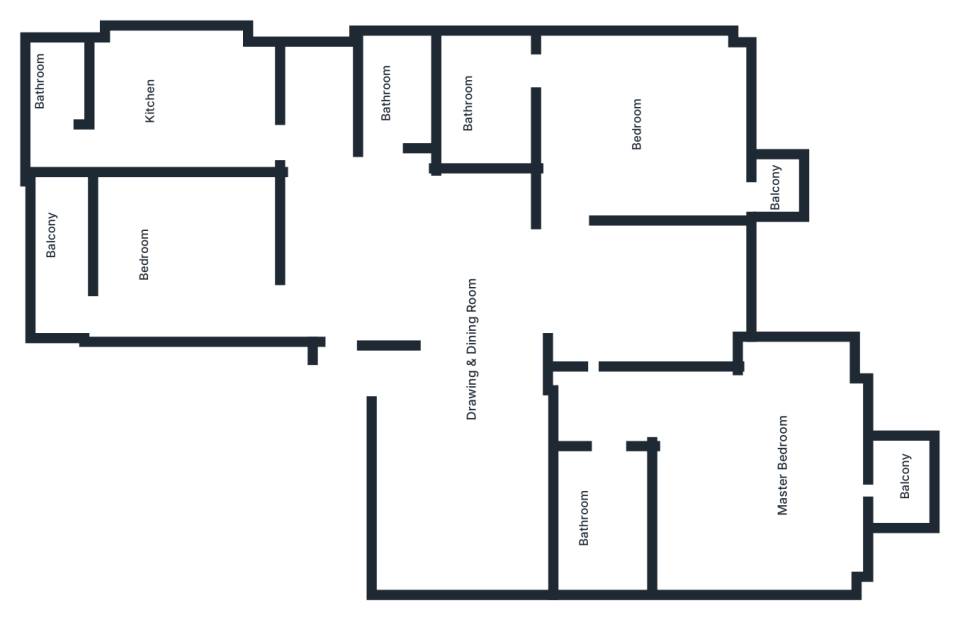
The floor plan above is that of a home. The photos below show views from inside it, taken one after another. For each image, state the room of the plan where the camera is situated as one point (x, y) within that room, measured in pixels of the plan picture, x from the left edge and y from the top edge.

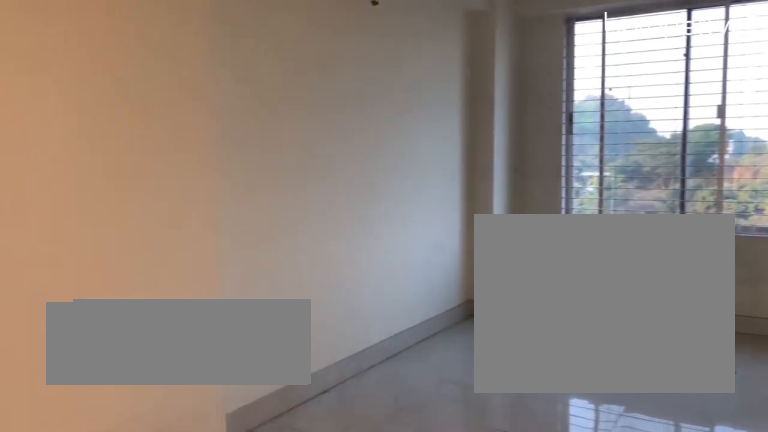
(421, 277)
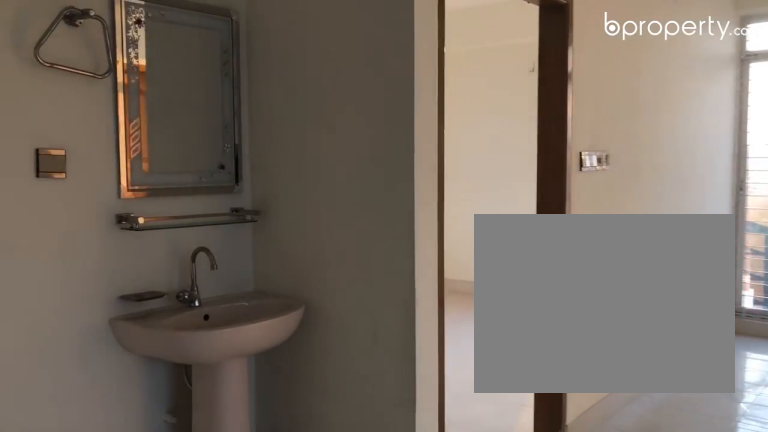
(422, 276)
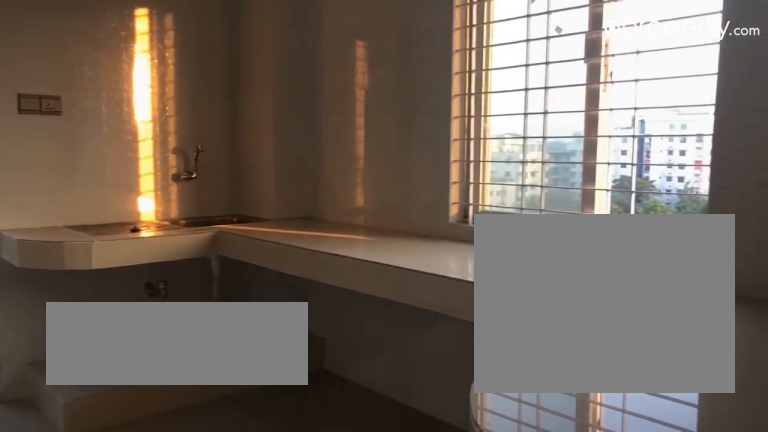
(274, 121)
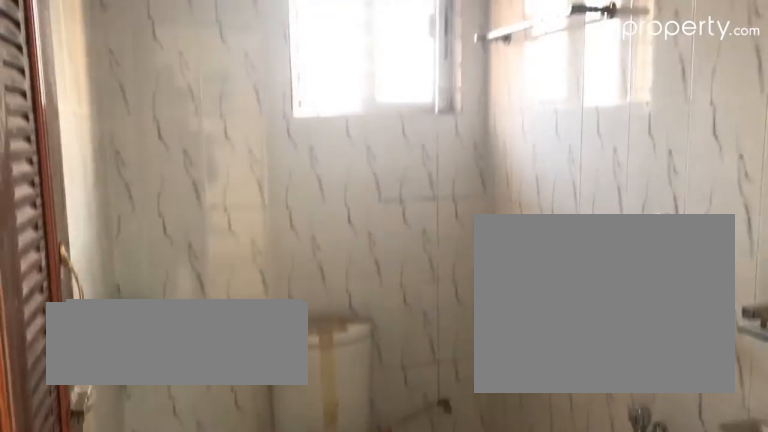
(394, 85)
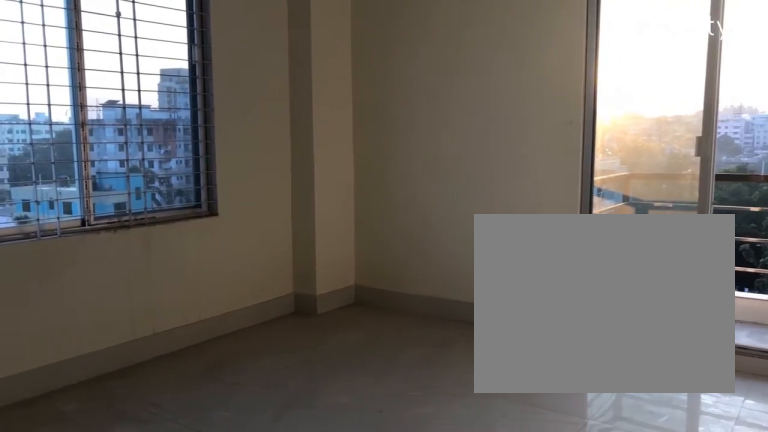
(648, 107)
